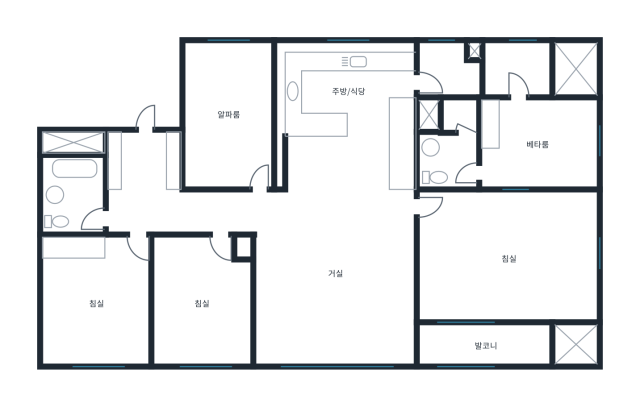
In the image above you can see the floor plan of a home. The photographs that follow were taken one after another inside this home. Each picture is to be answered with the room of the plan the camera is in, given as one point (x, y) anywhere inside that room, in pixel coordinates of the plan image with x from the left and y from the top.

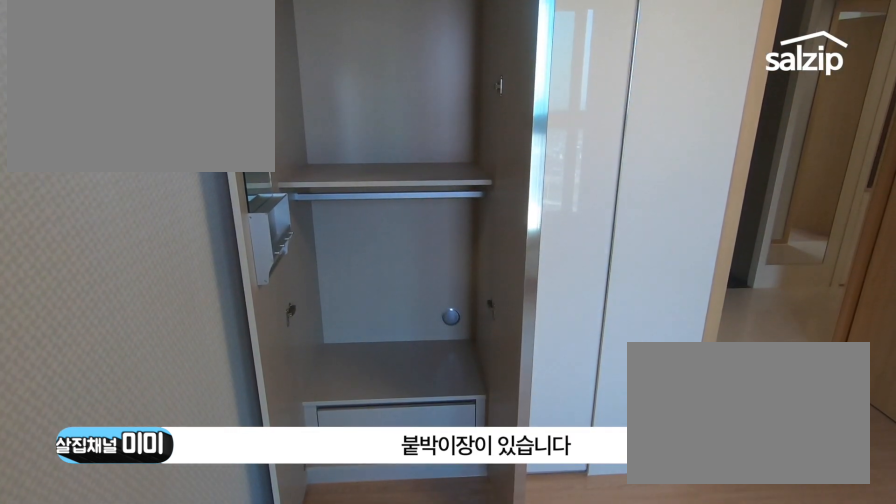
(97, 301)
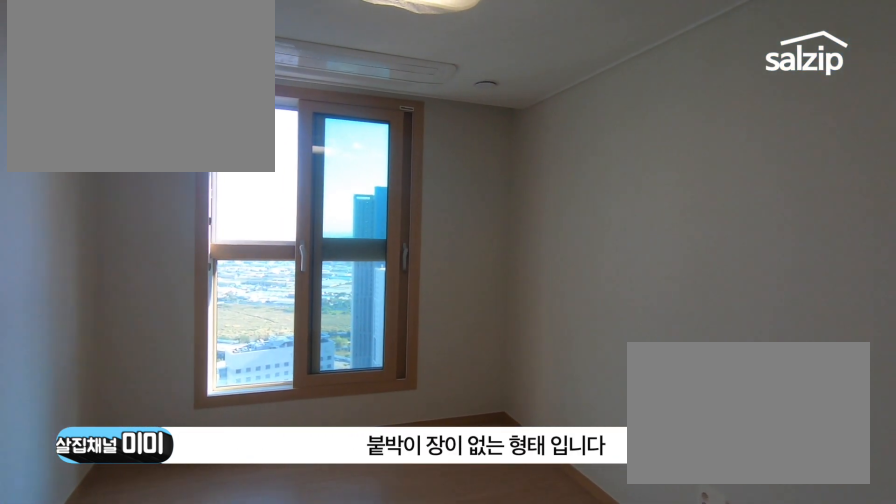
(201, 300)
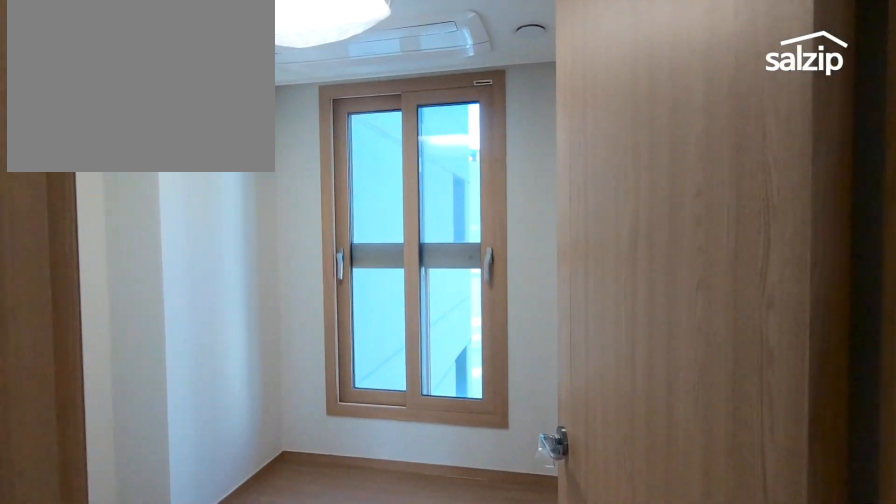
(229, 116)
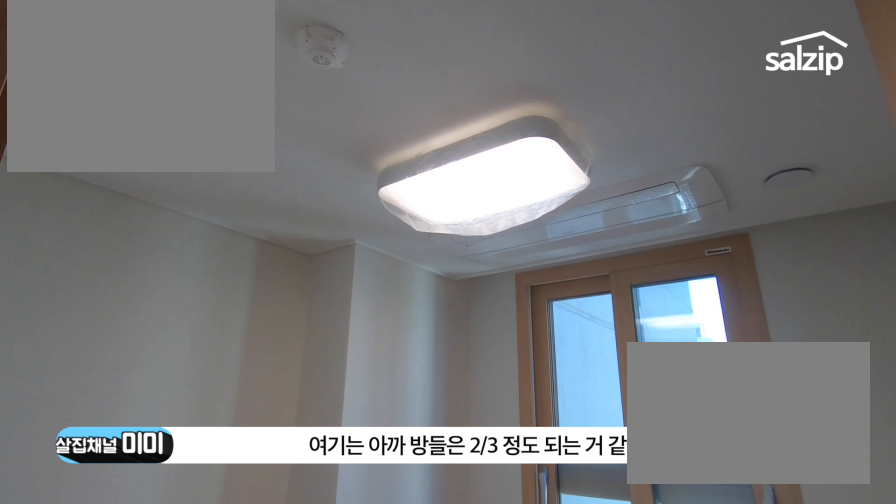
(229, 116)
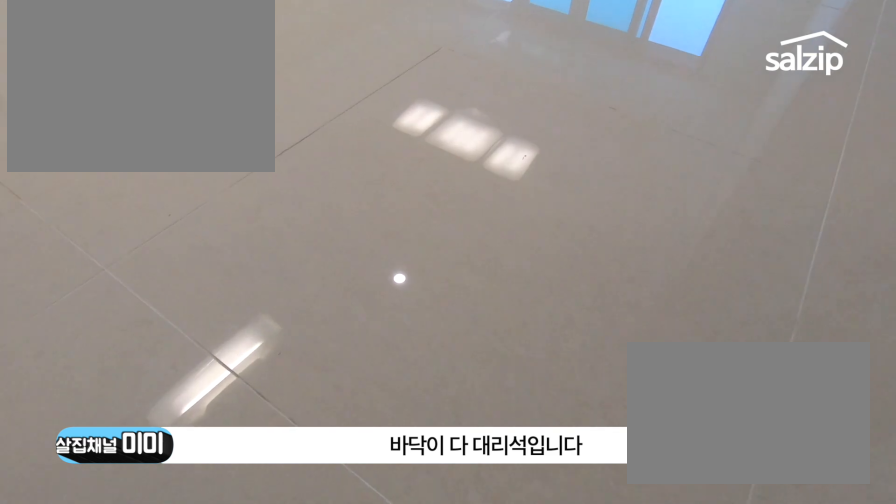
(337, 285)
